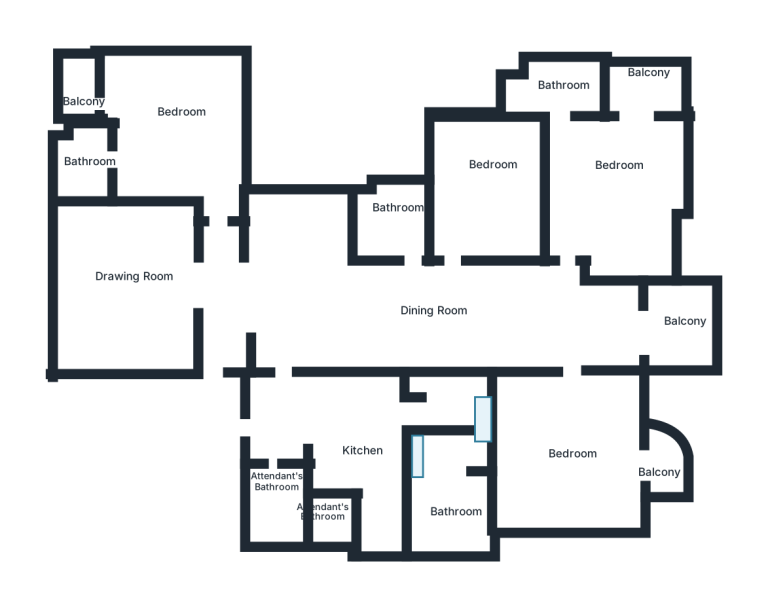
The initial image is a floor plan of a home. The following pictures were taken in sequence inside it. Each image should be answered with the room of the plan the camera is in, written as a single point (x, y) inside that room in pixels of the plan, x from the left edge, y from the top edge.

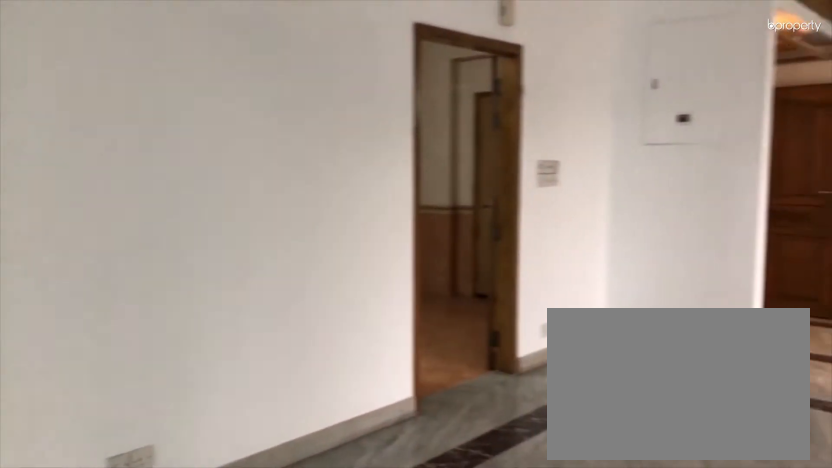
(344, 306)
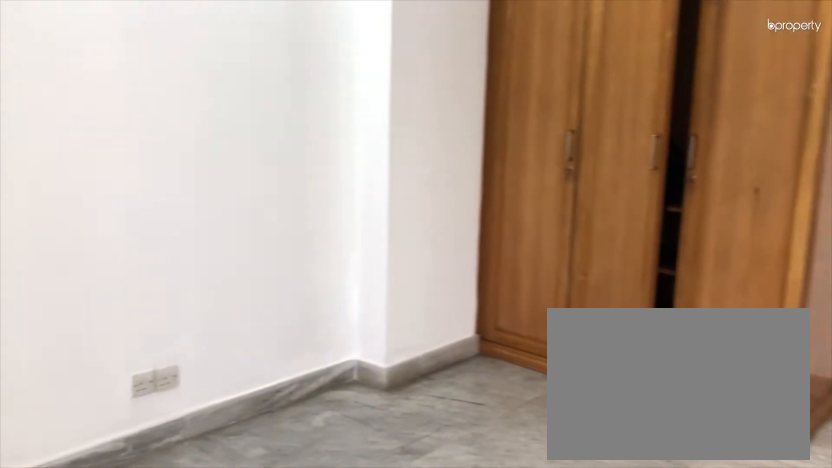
(494, 186)
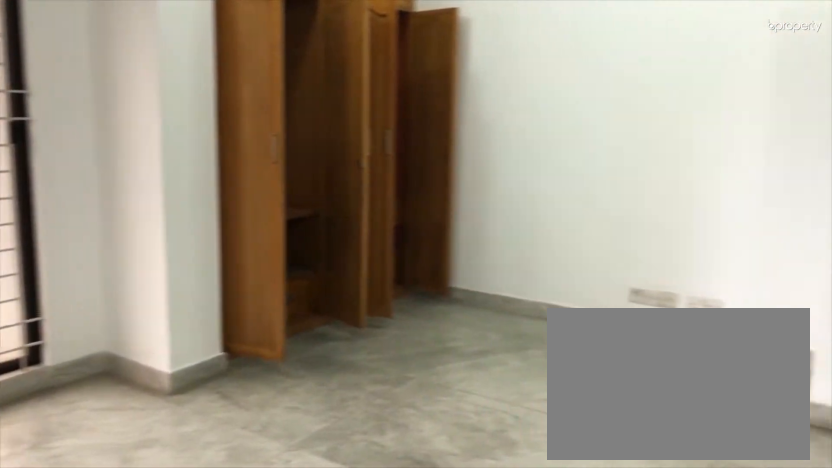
(626, 162)
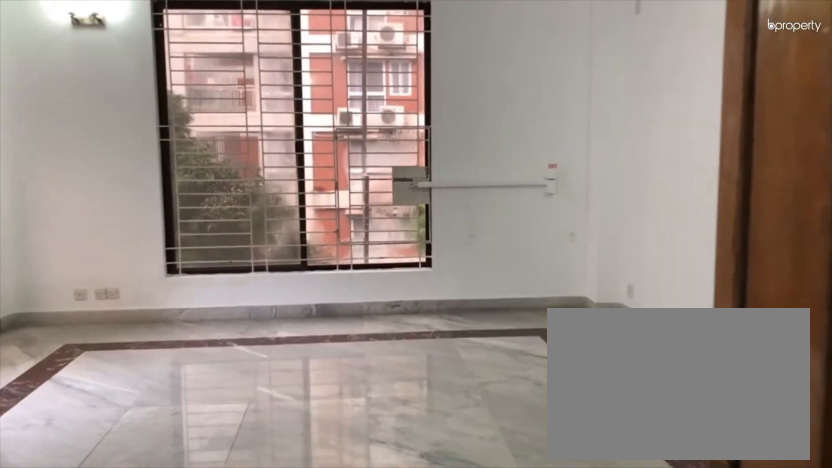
(578, 452)
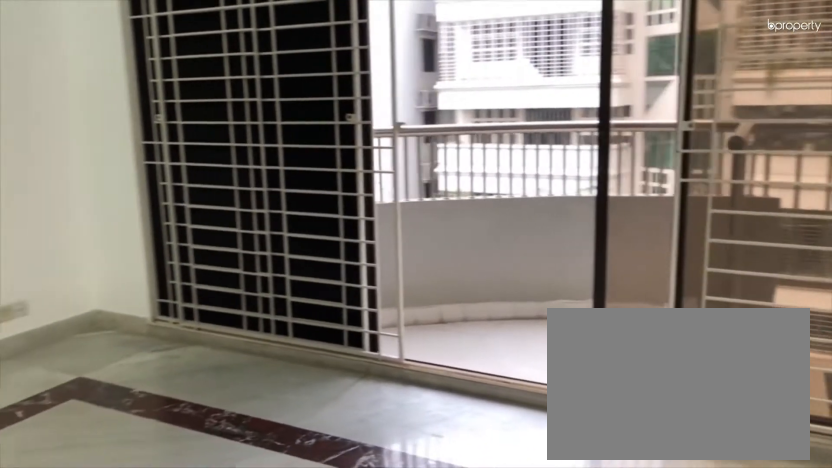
(578, 452)
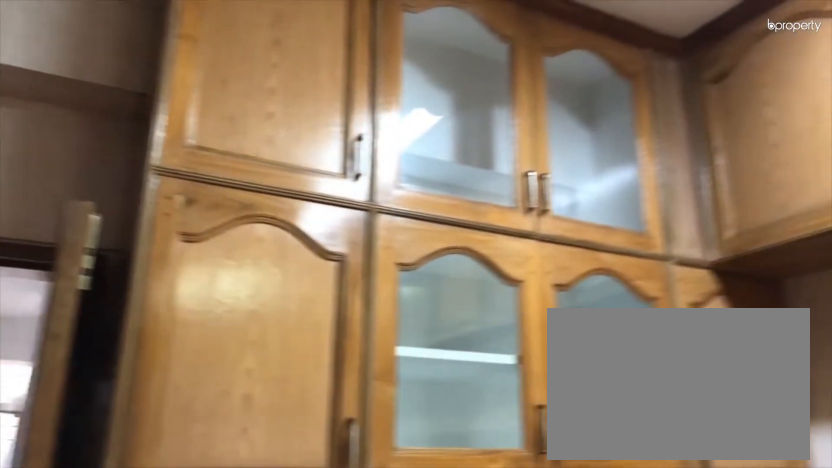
(353, 432)
